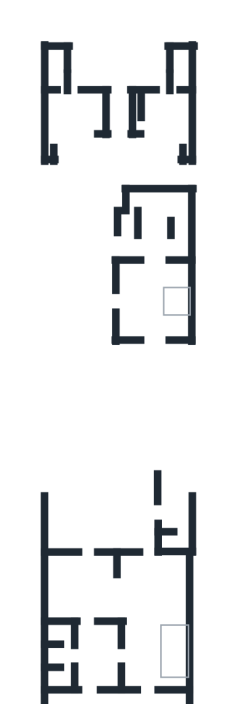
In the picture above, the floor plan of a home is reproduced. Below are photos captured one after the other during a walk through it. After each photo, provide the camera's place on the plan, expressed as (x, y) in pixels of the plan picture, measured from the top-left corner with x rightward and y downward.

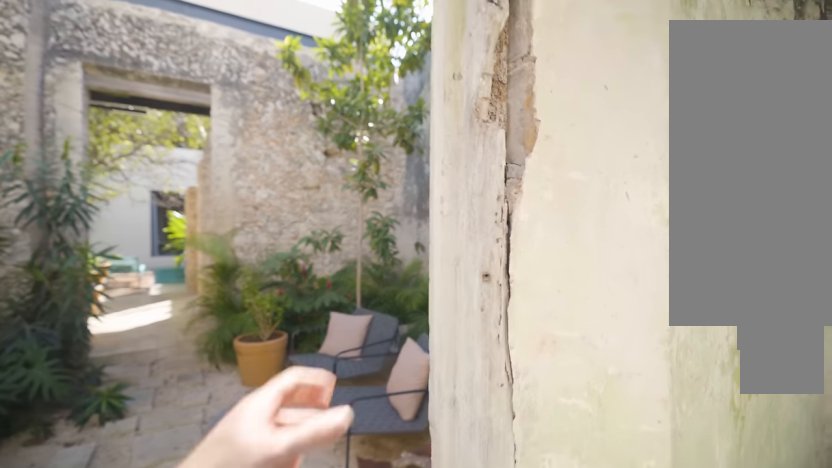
(157, 584)
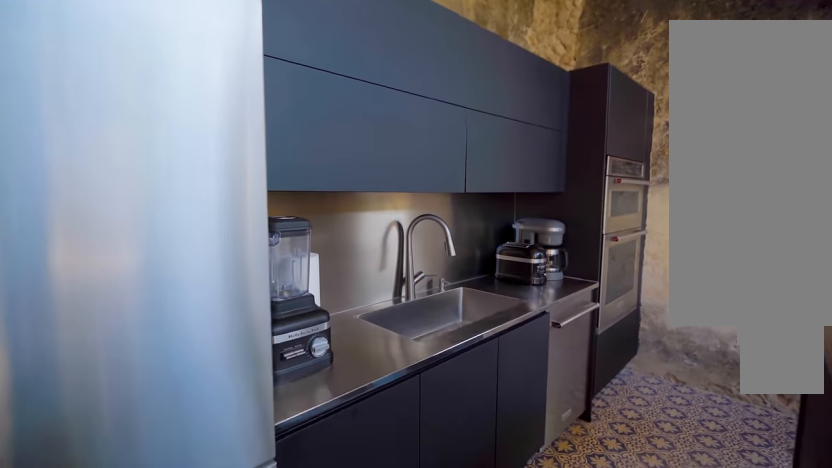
(71, 605)
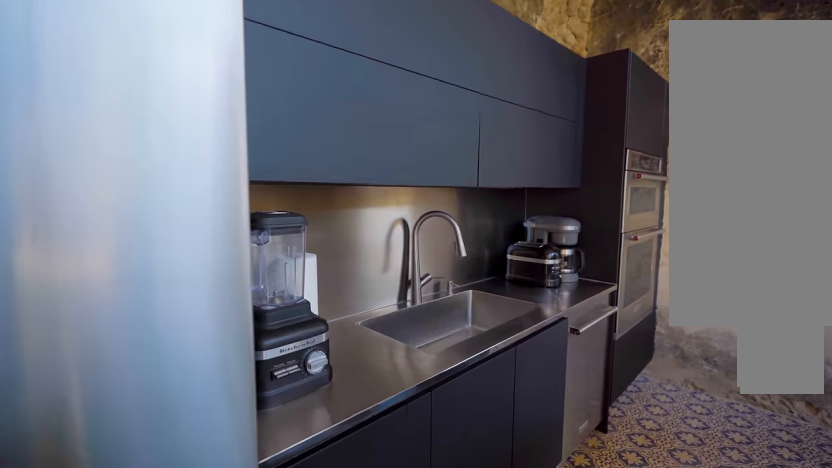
(71, 605)
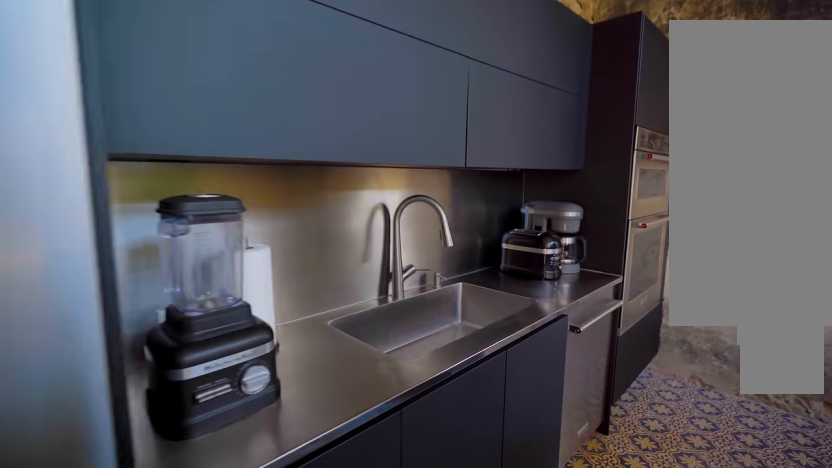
(71, 605)
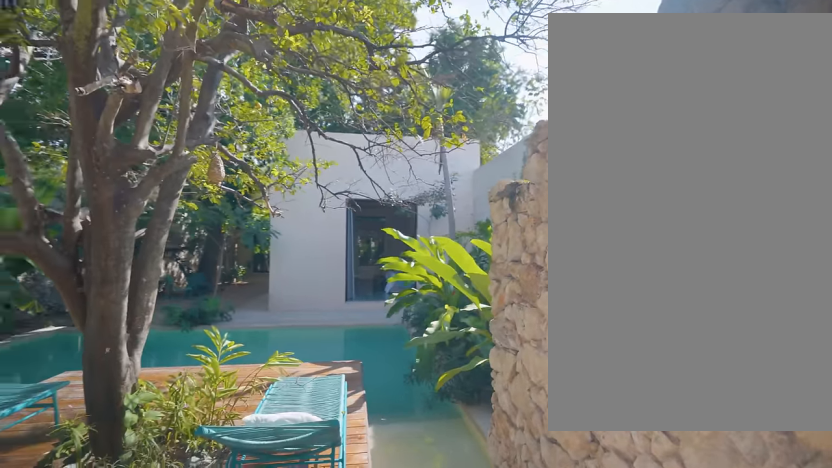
(67, 512)
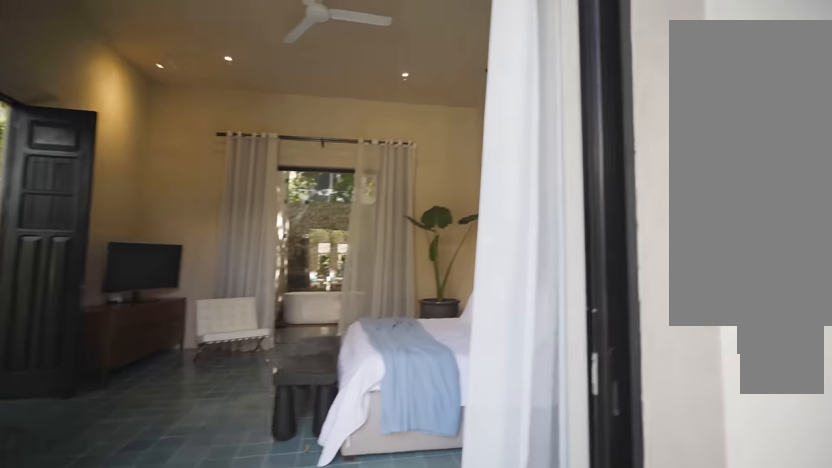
(125, 374)
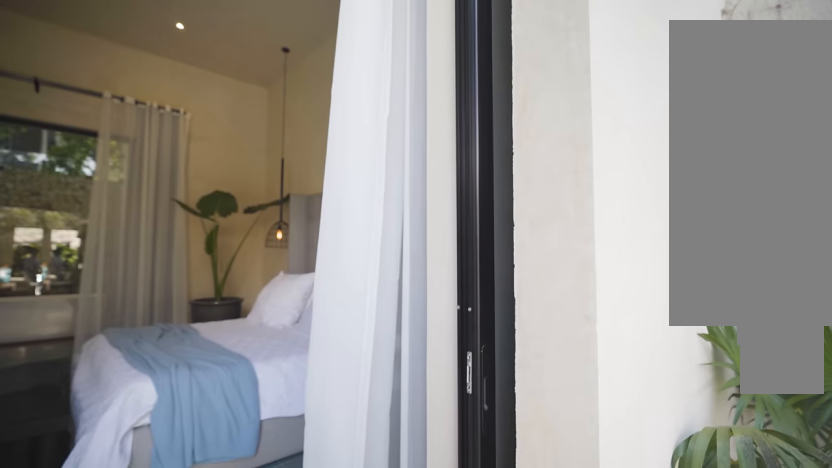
(126, 374)
